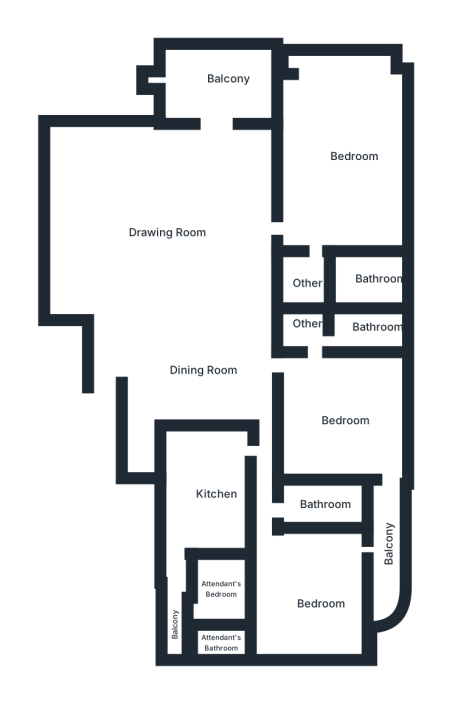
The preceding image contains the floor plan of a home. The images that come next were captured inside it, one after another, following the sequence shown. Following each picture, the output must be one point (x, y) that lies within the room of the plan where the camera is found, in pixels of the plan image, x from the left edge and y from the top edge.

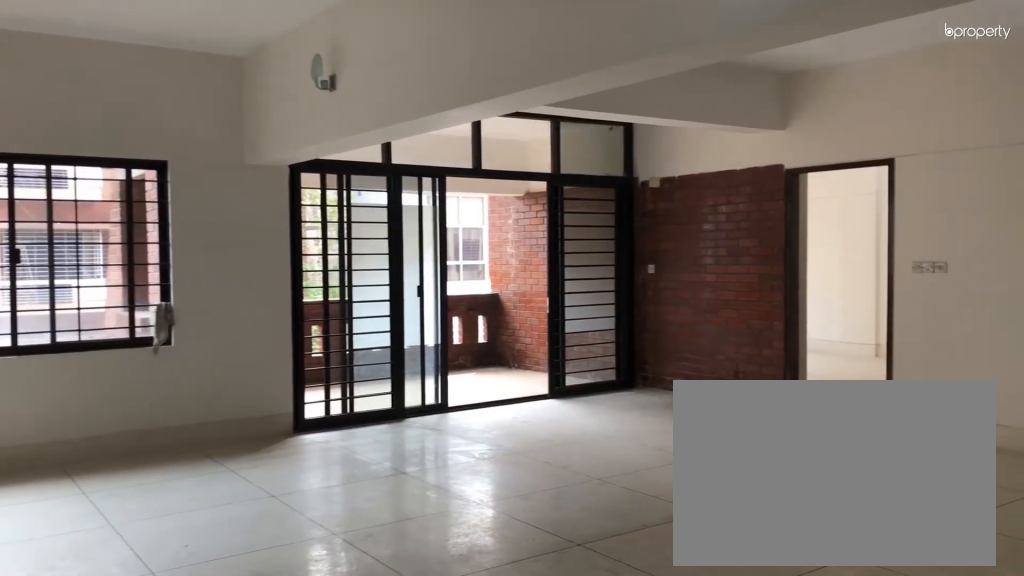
(174, 225)
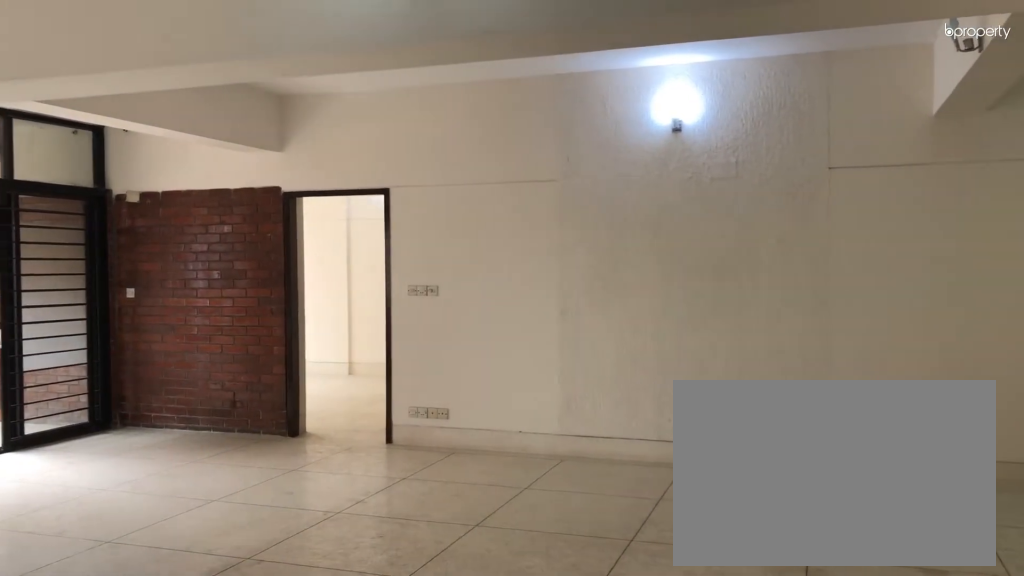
(174, 225)
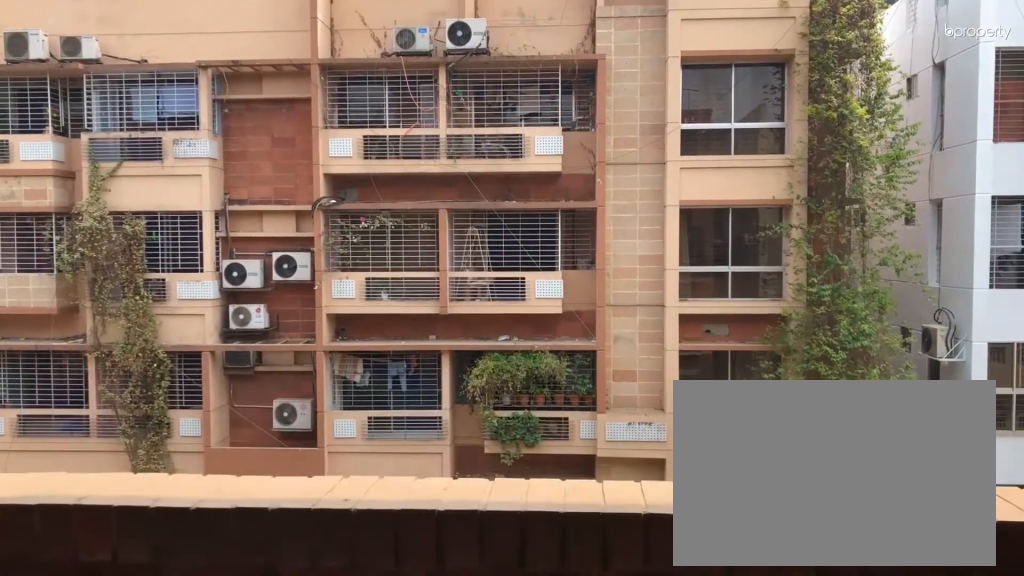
(204, 74)
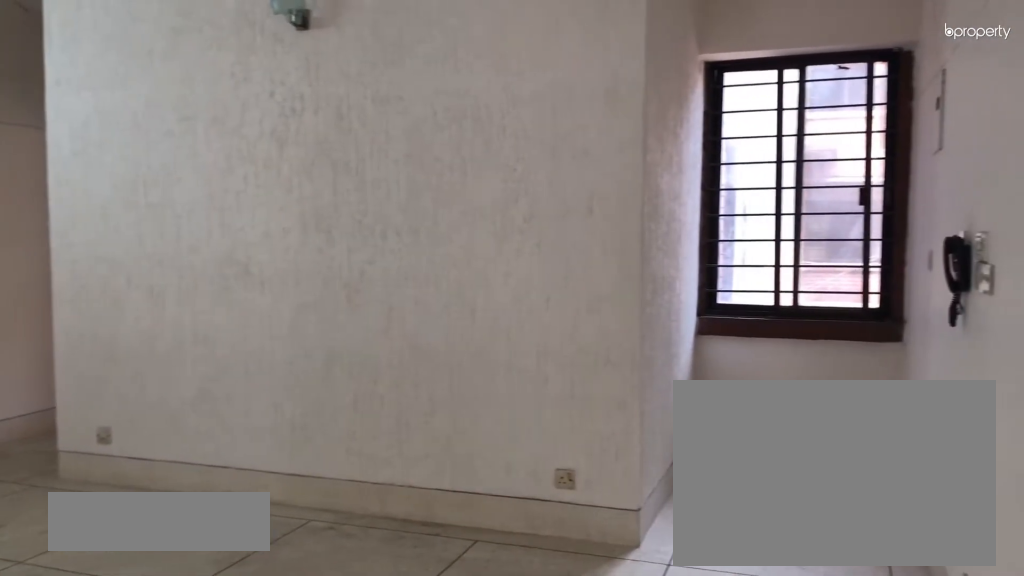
(192, 383)
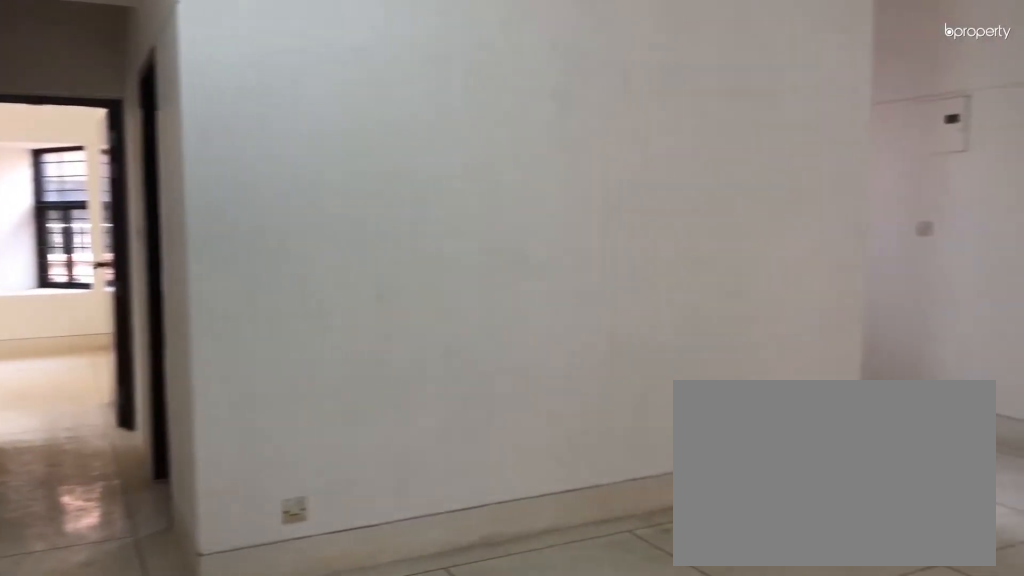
(192, 382)
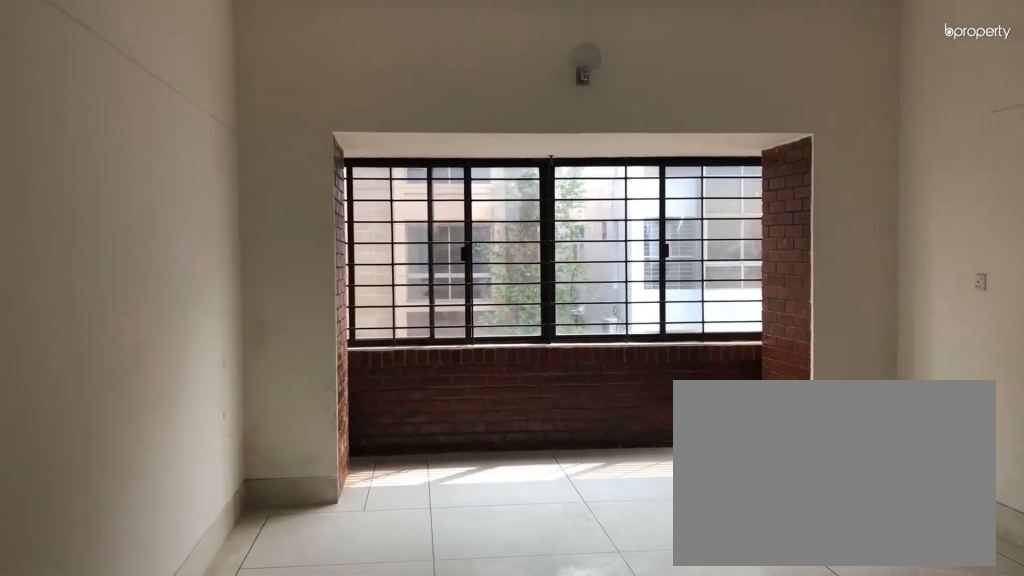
(339, 142)
